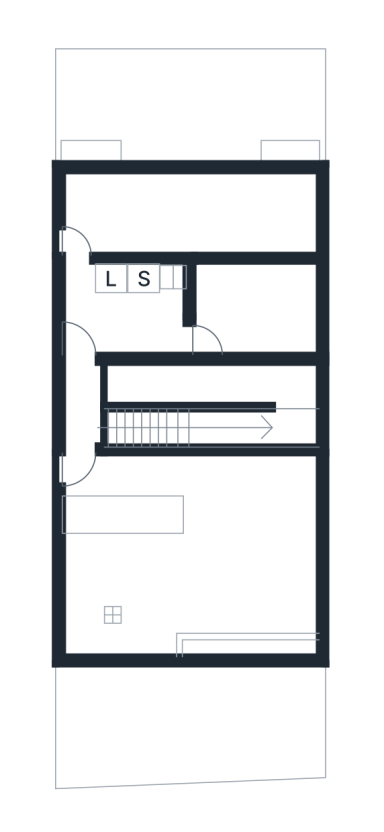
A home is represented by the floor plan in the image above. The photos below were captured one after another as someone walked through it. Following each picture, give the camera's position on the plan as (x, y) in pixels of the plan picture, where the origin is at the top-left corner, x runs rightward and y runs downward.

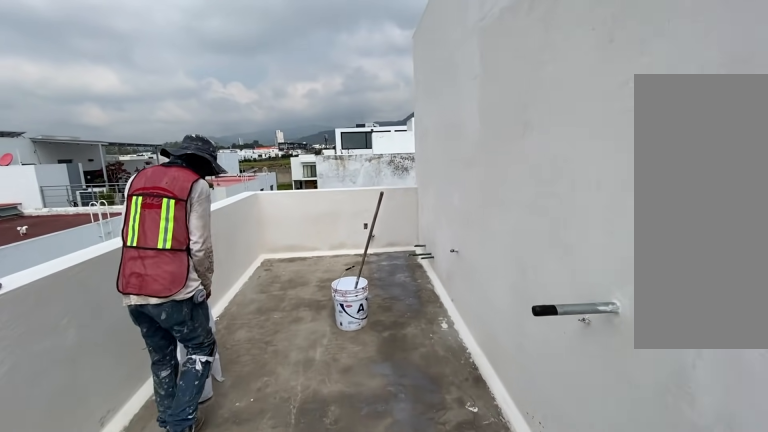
(142, 199)
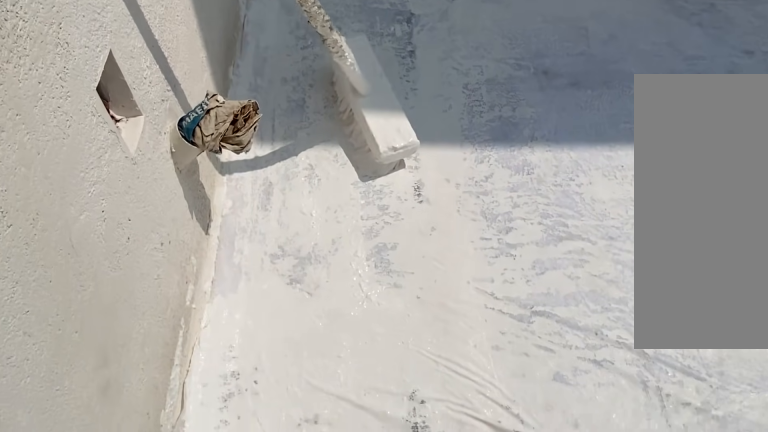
(279, 196)
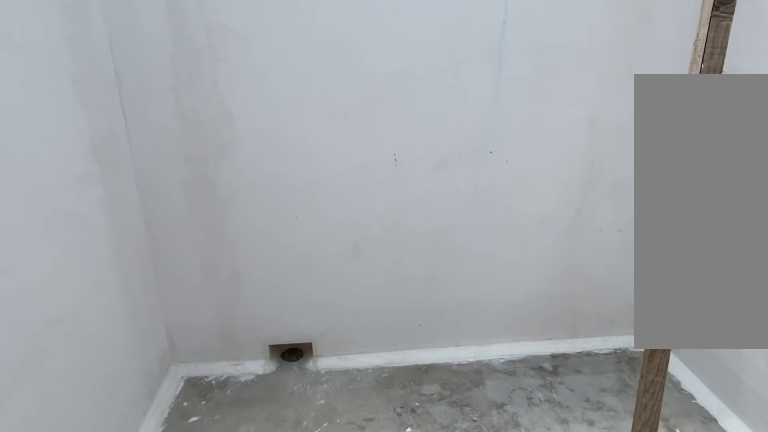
(219, 320)
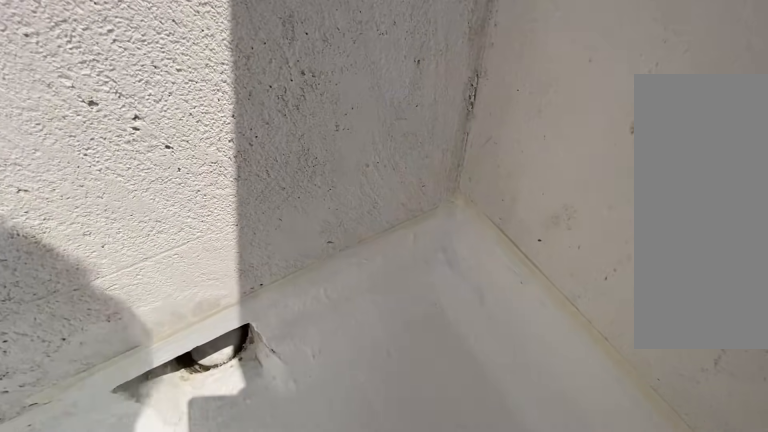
(73, 187)
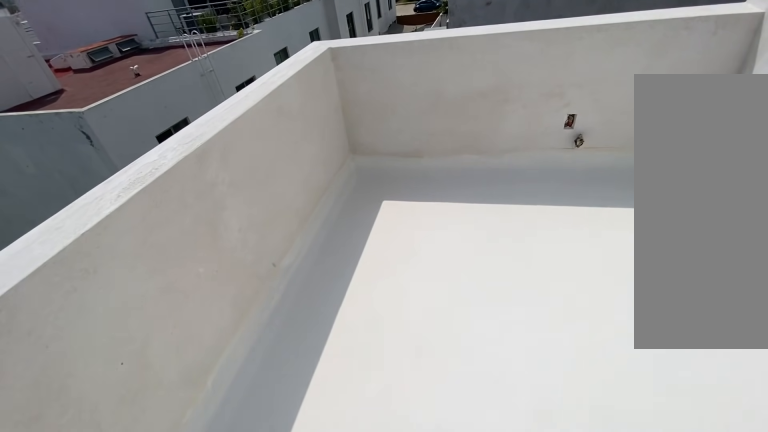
(248, 210)
